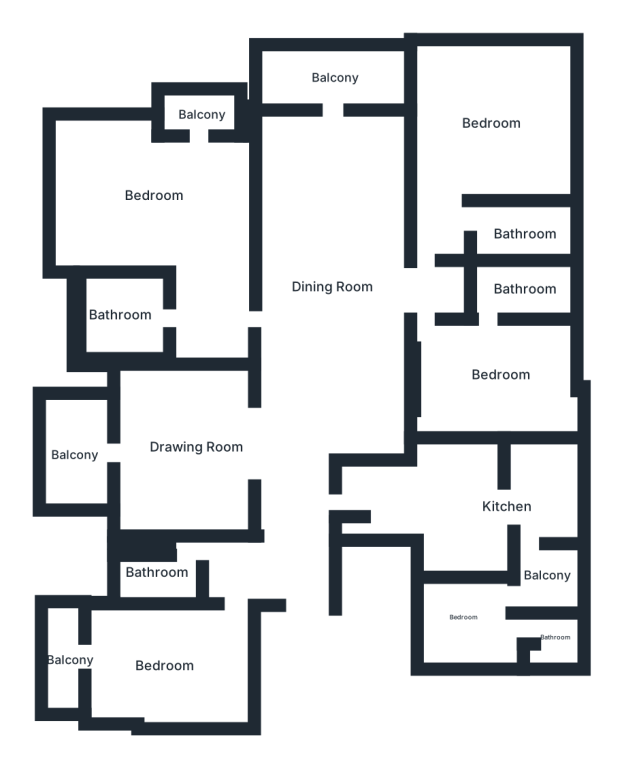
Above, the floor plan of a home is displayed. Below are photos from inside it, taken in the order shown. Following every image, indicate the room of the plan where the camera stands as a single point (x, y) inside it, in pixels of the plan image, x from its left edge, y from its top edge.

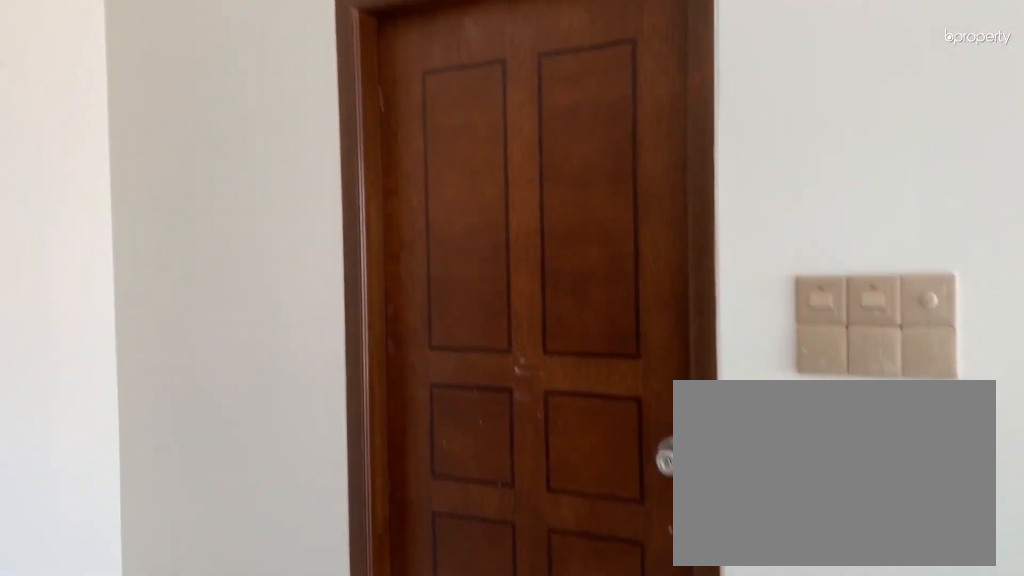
(157, 200)
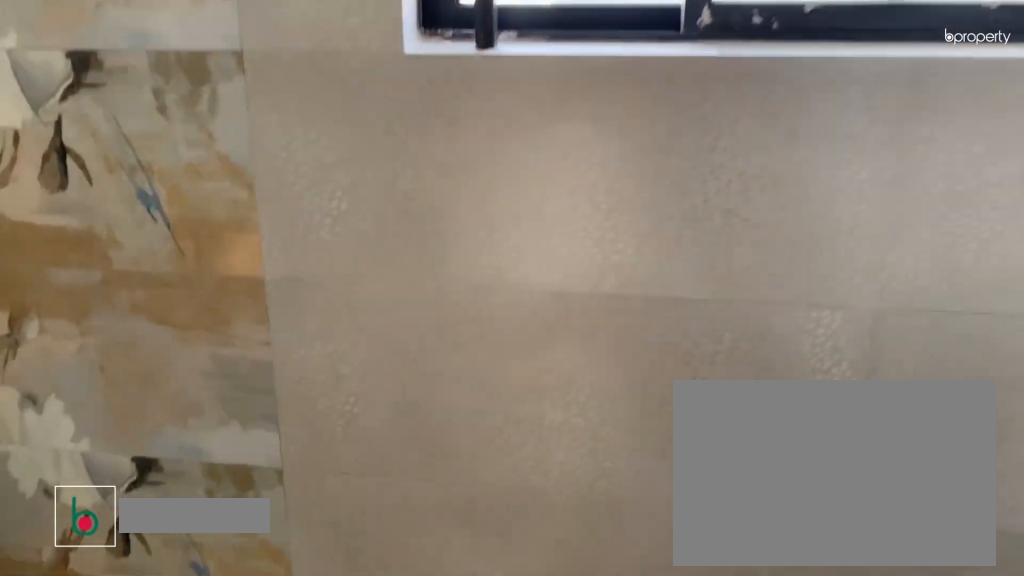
(119, 322)
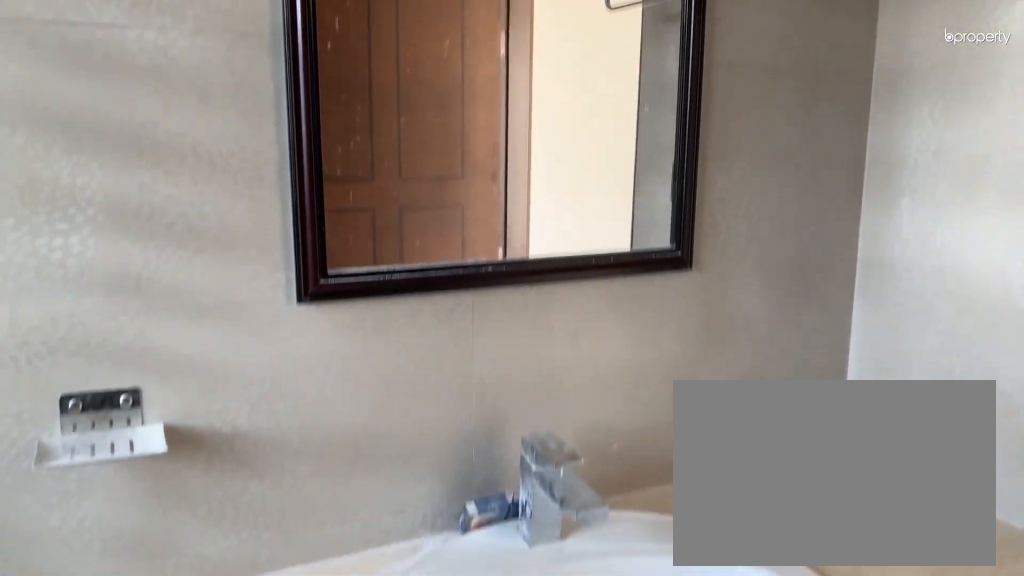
(120, 322)
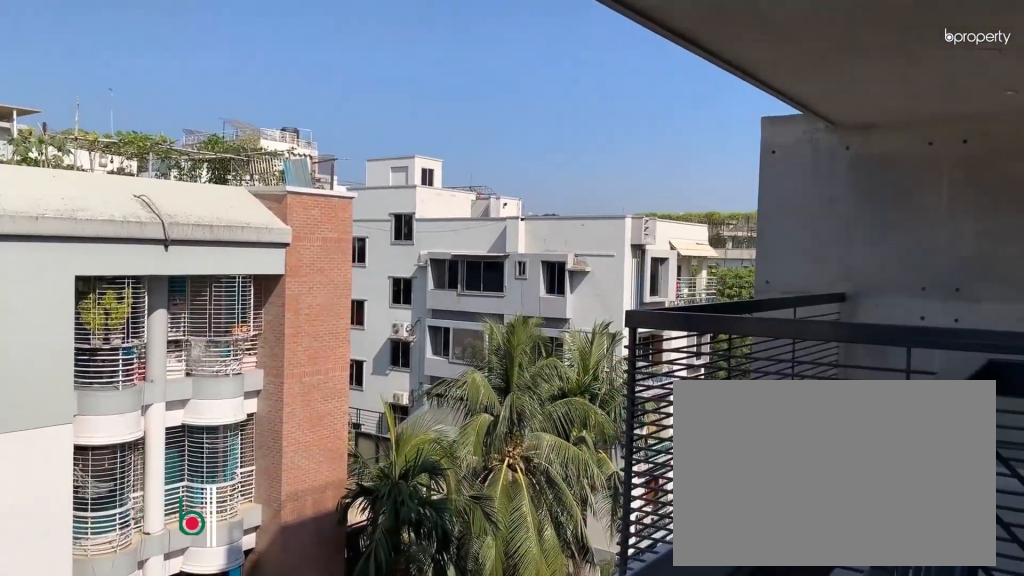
(200, 110)
